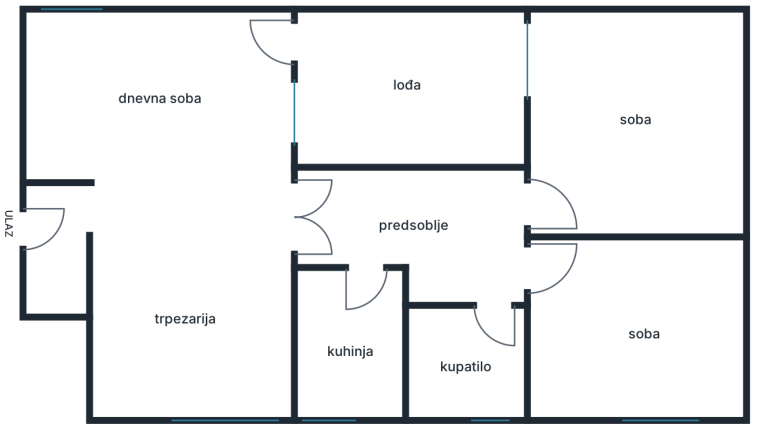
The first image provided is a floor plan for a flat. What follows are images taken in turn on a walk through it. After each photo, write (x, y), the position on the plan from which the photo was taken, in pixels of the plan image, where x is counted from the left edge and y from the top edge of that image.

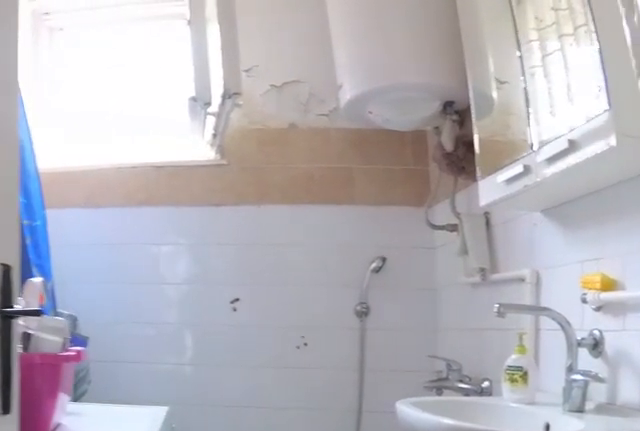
(484, 288)
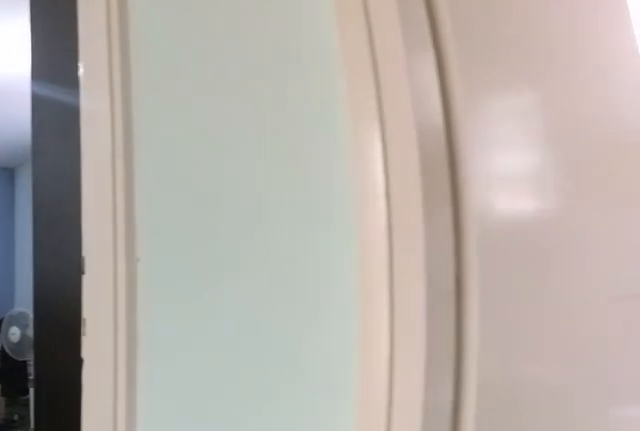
(468, 271)
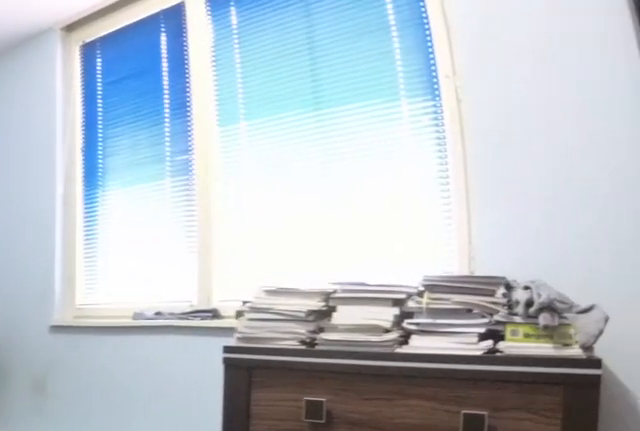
(573, 307)
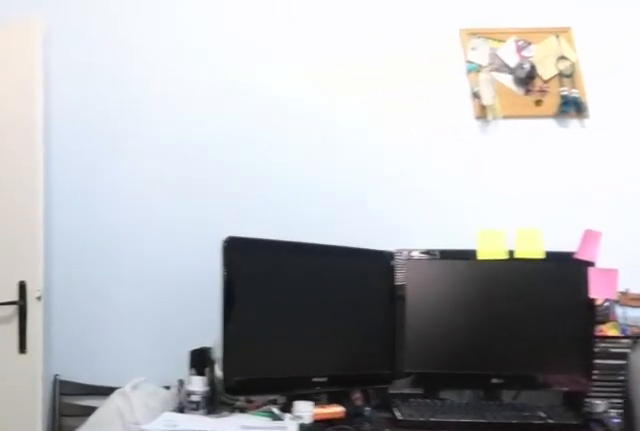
(666, 372)
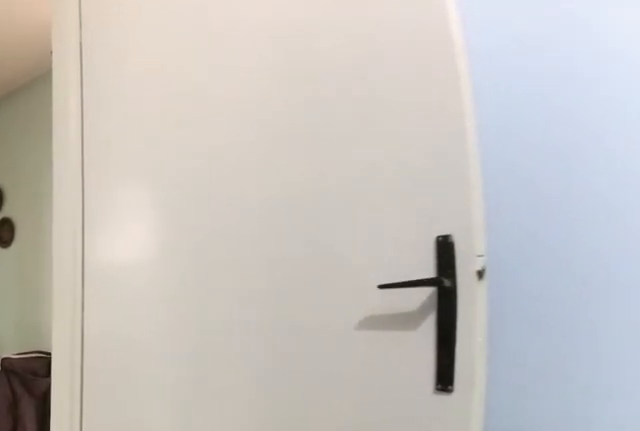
(620, 315)
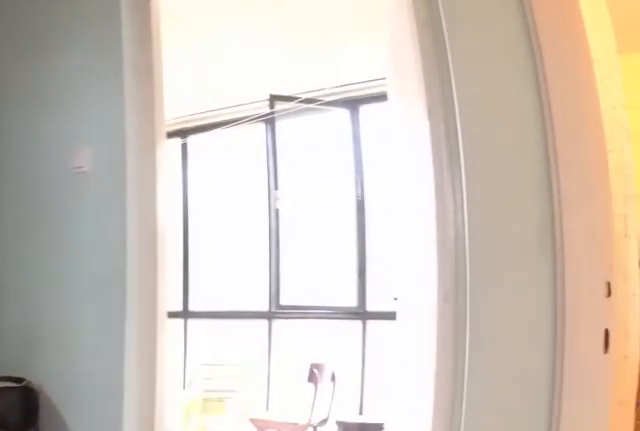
(531, 267)
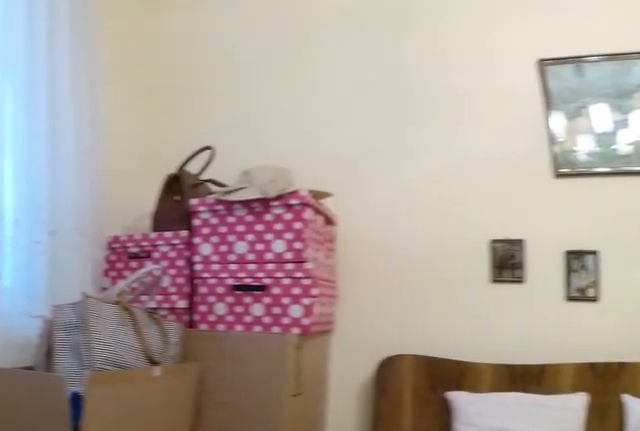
(666, 212)
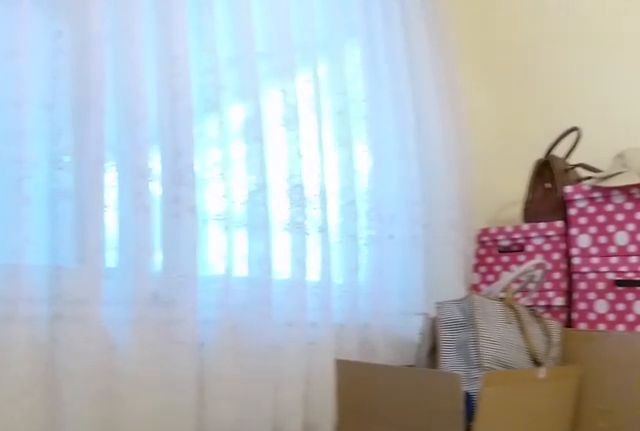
(670, 205)
